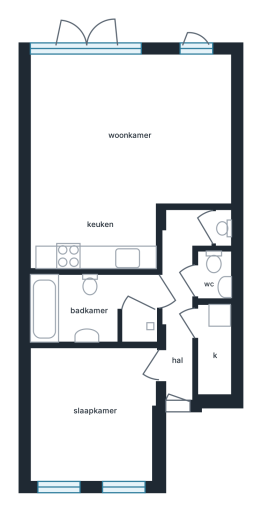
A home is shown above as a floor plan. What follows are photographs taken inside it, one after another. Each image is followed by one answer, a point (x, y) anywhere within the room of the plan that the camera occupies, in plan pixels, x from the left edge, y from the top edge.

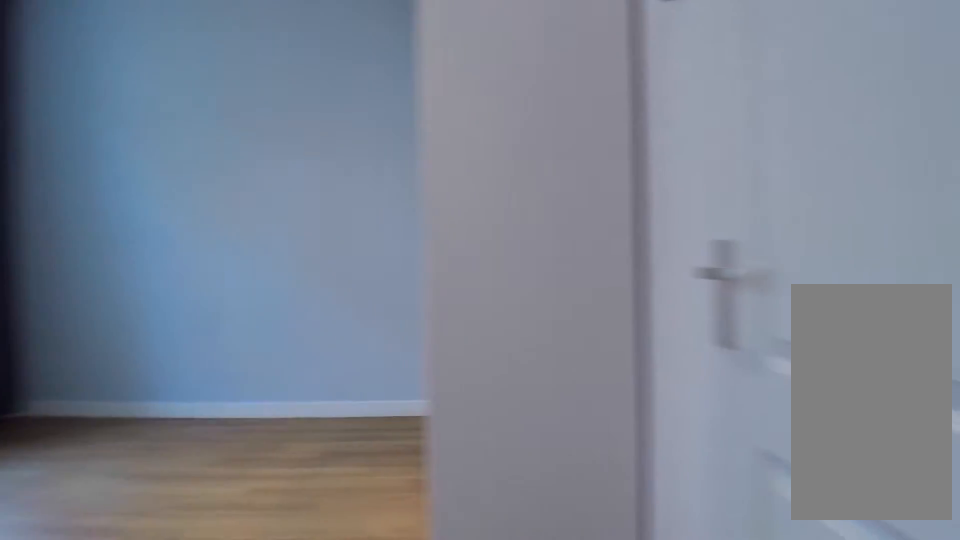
(94, 416)
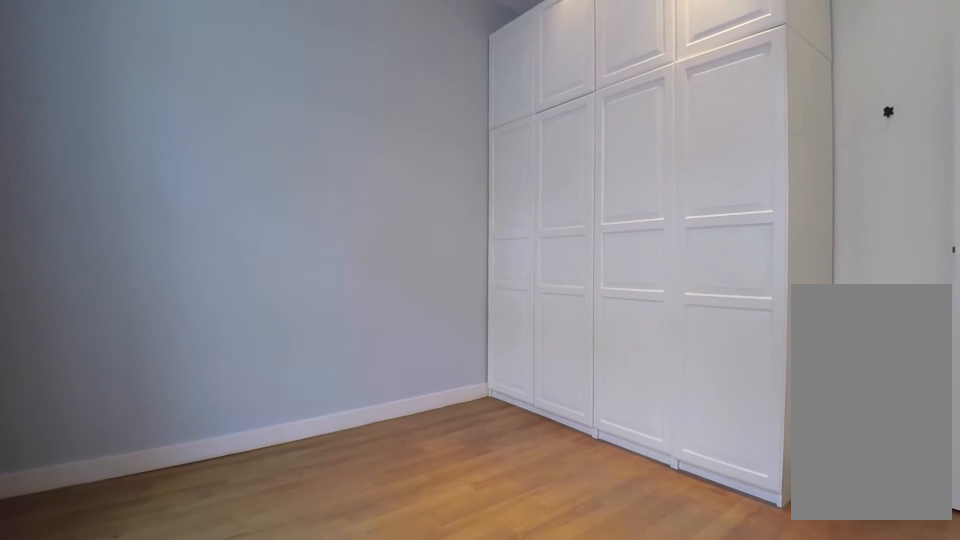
(94, 416)
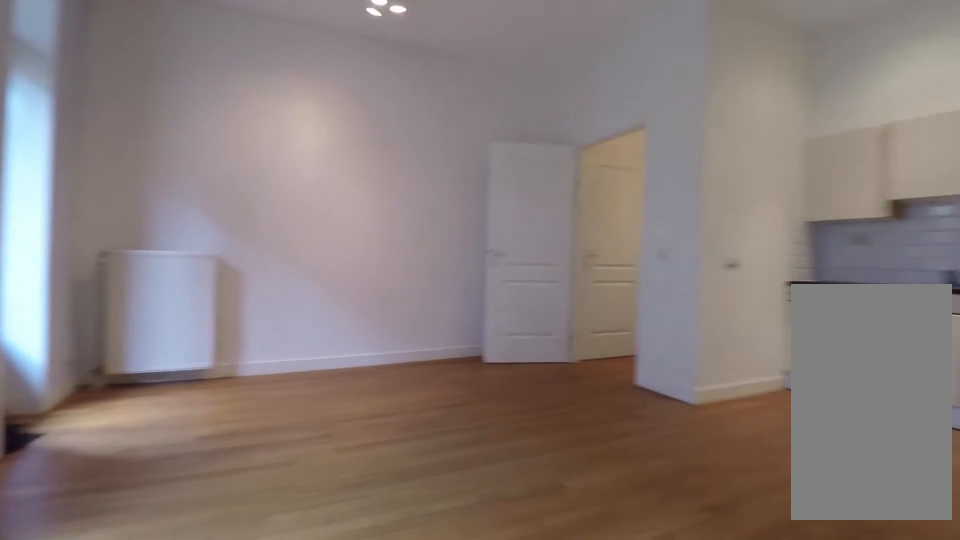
(131, 129)
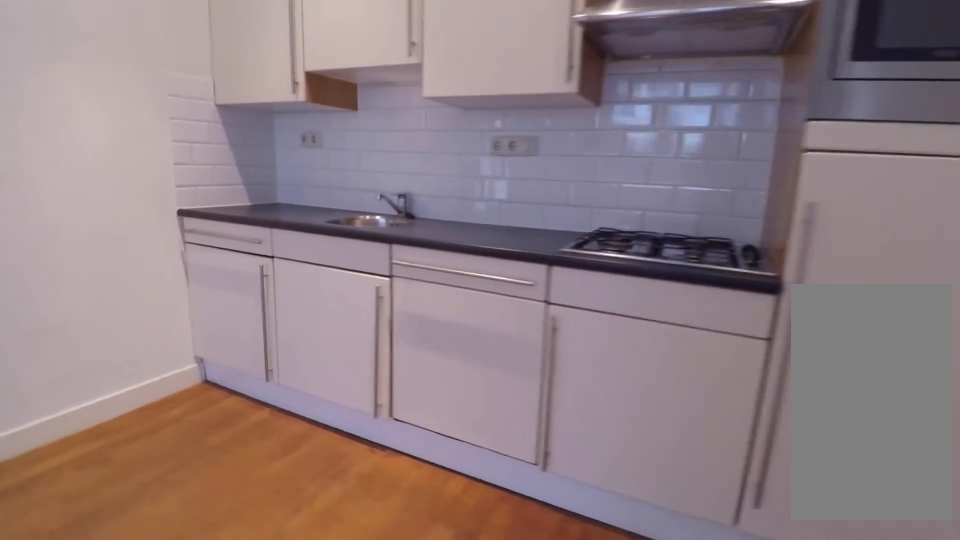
(94, 238)
